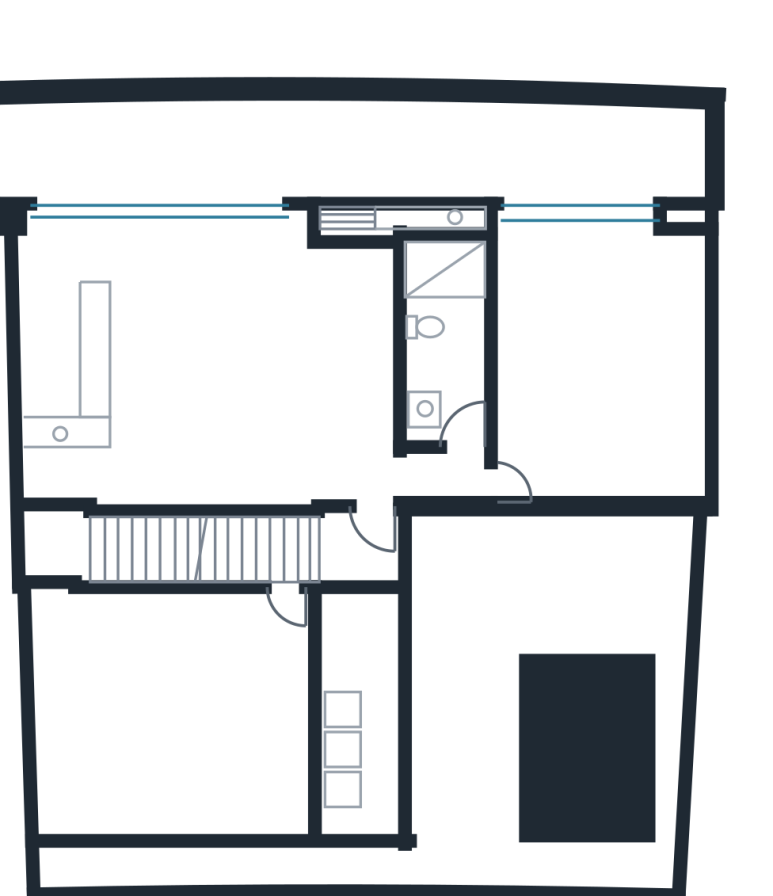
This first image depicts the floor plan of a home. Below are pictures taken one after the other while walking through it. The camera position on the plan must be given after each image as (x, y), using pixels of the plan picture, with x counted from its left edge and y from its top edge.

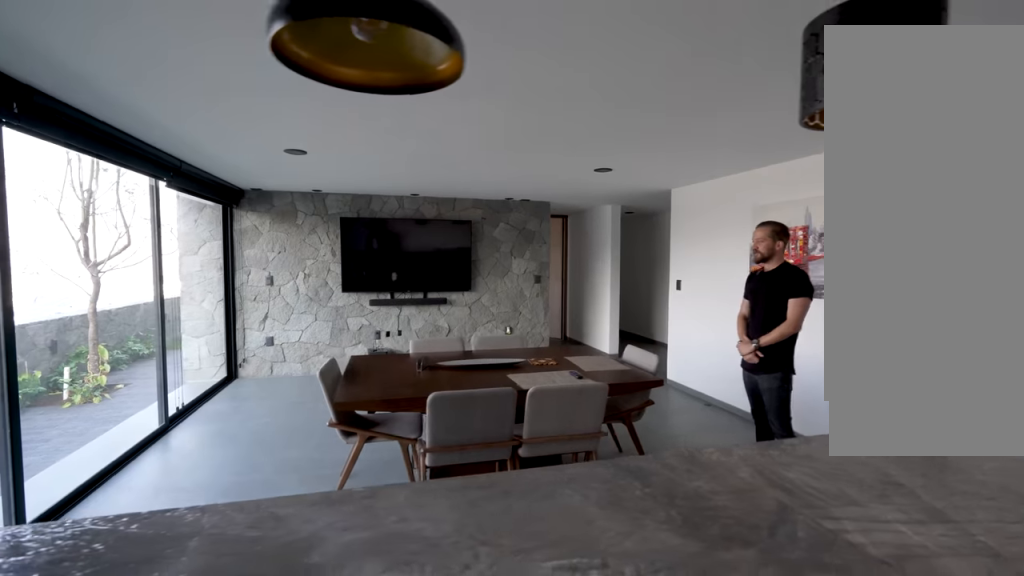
(60, 308)
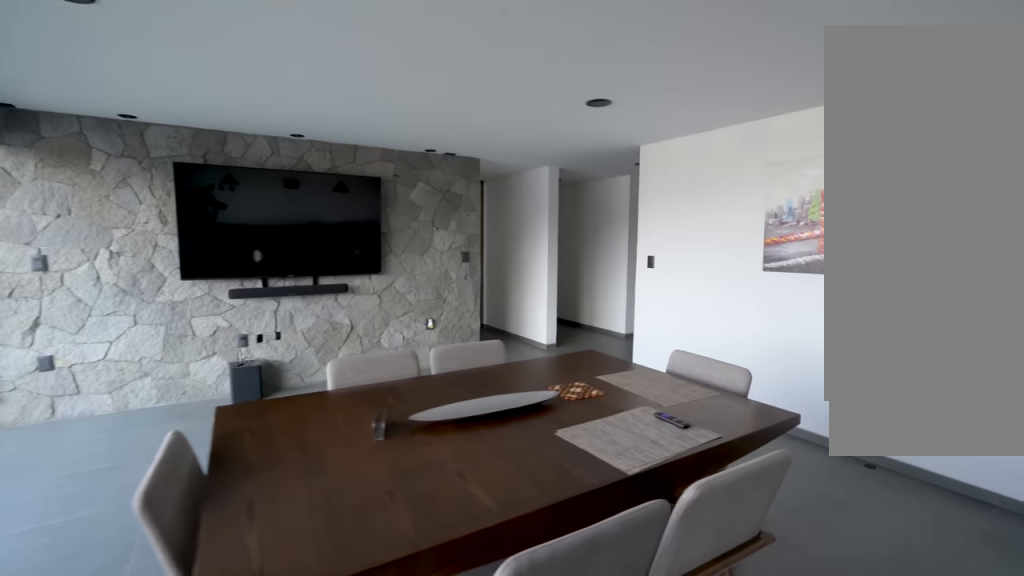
(174, 268)
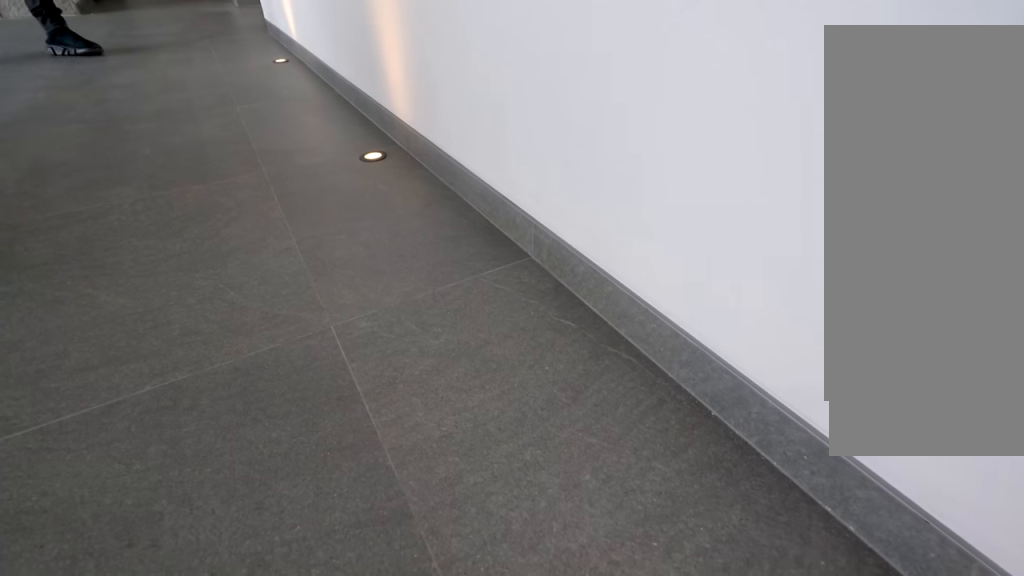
(201, 463)
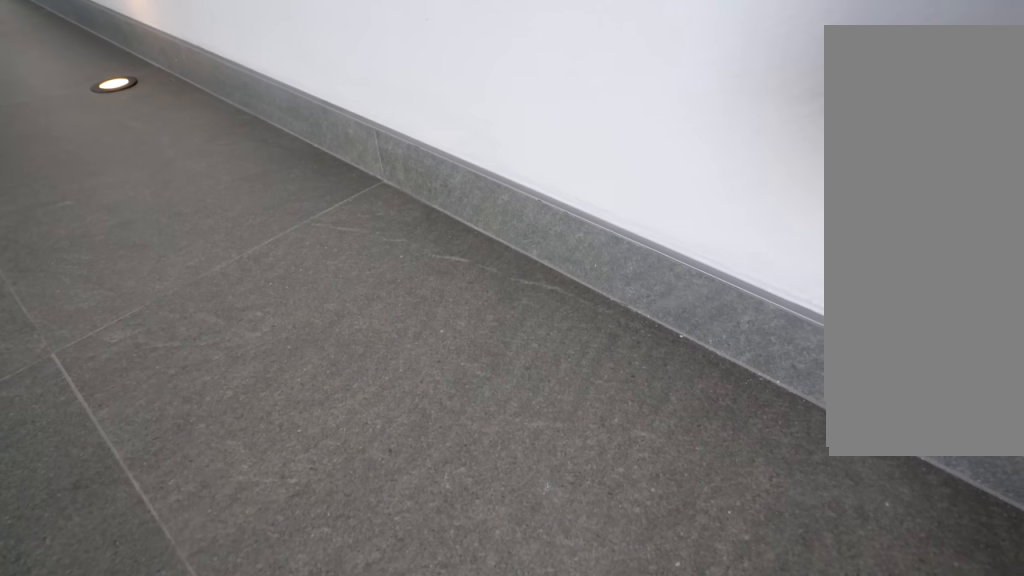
(215, 479)
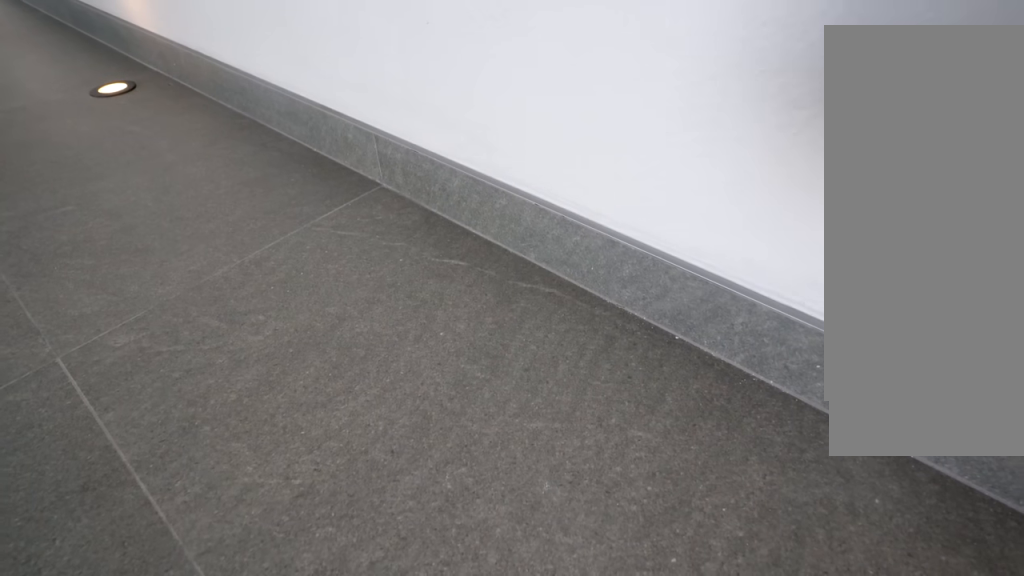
(214, 480)
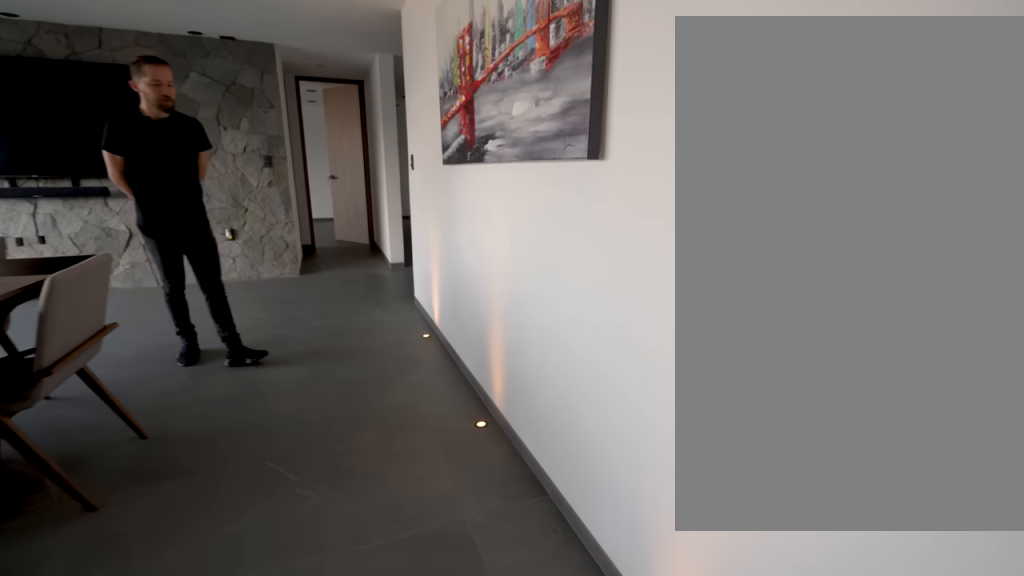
(201, 483)
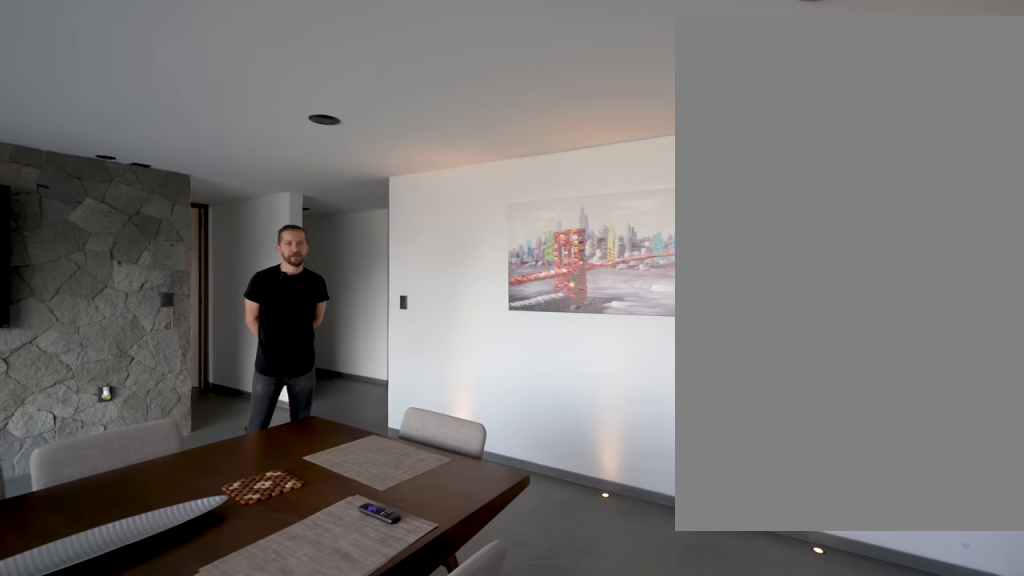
(140, 445)
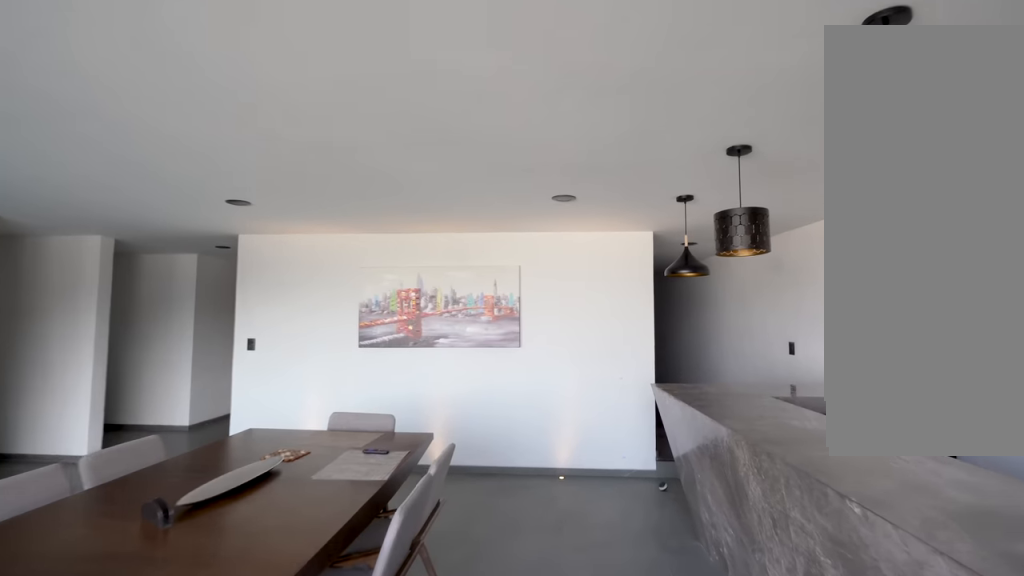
(205, 250)
